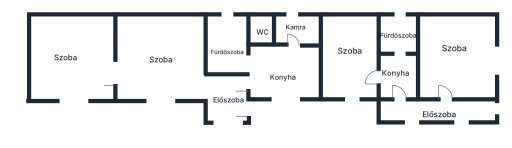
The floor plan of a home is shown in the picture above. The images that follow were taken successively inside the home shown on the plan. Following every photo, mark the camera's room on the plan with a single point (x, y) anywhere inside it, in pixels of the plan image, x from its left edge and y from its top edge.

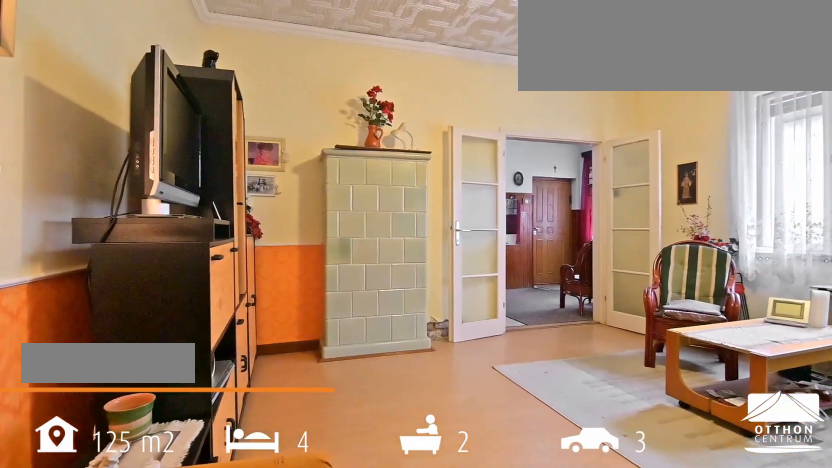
(162, 59)
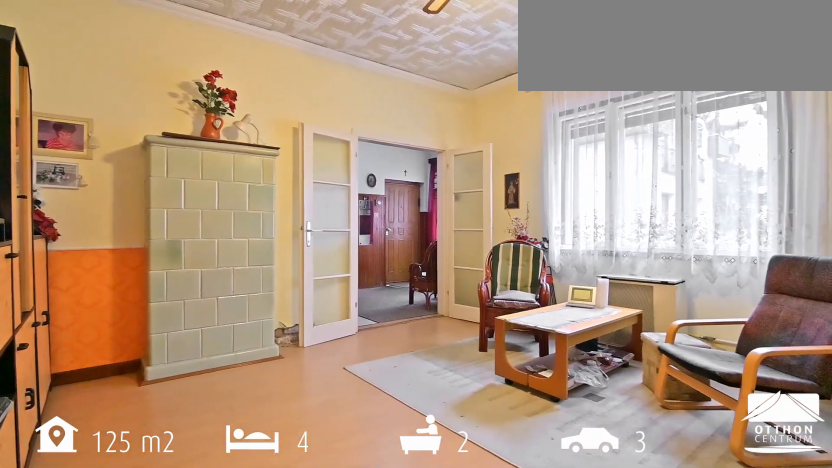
(162, 59)
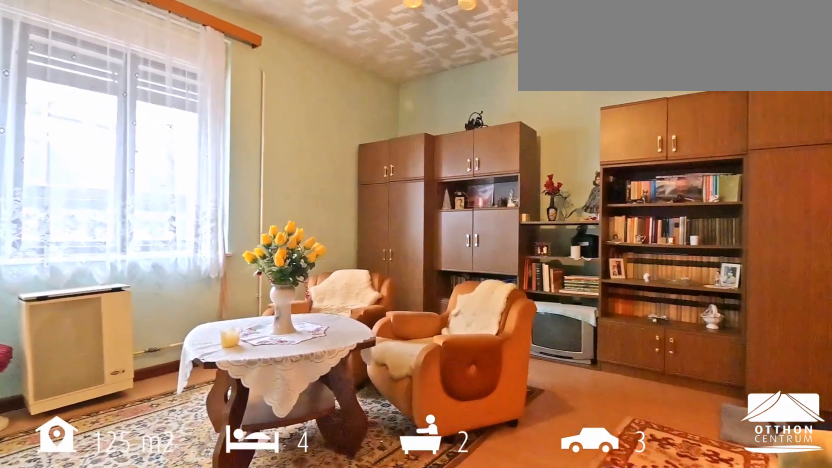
(67, 59)
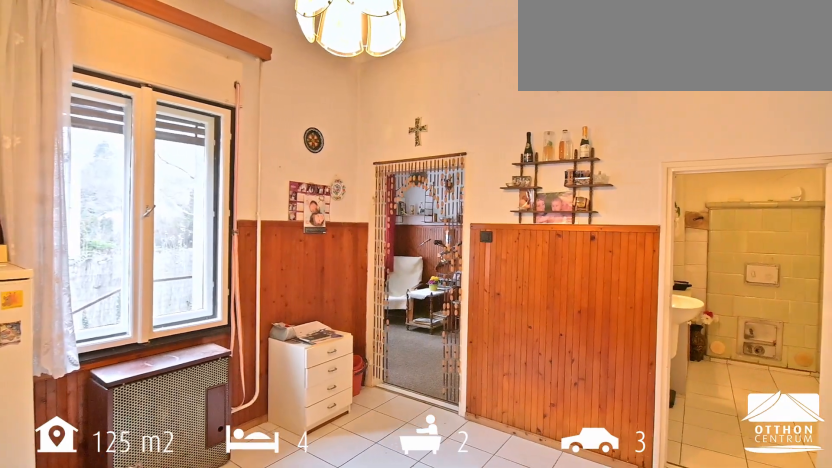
(282, 80)
